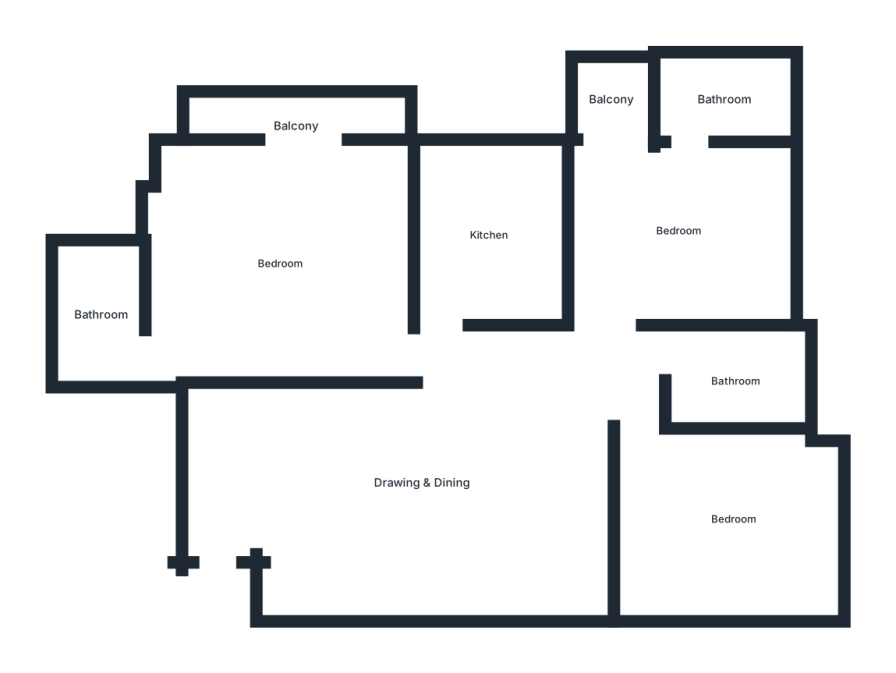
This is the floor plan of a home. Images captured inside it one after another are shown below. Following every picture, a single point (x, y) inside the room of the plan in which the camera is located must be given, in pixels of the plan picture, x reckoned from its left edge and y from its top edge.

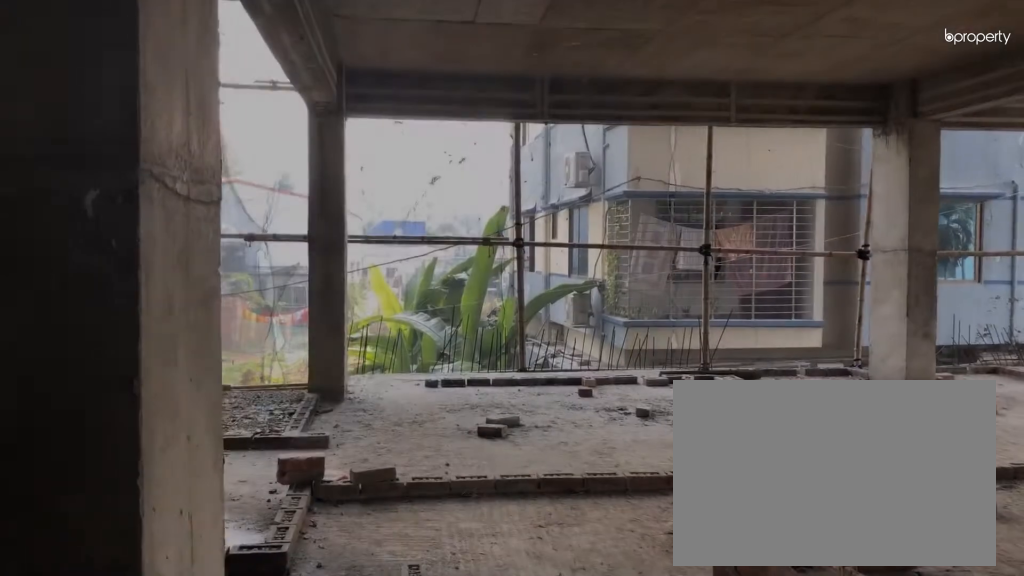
(221, 567)
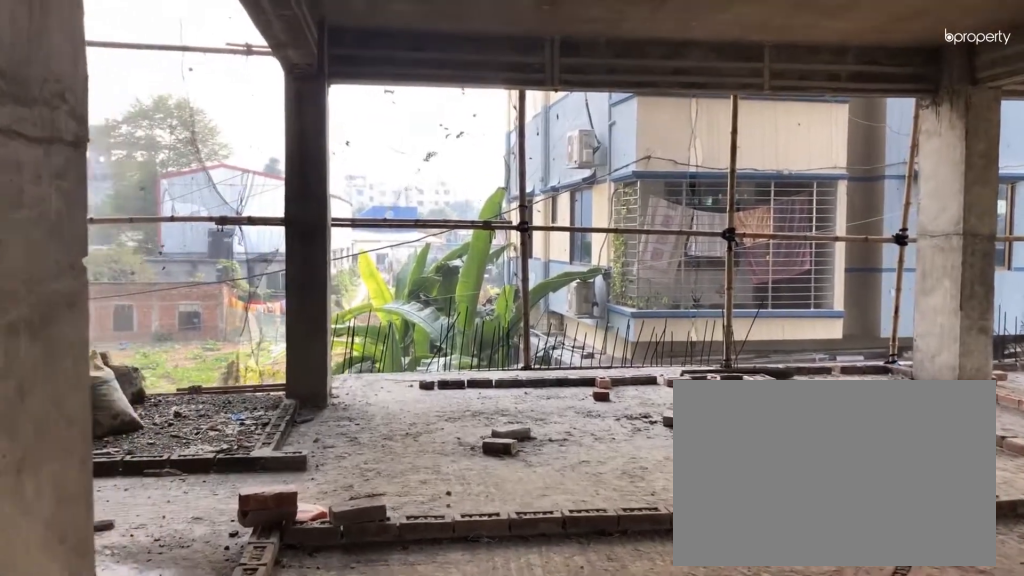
(221, 567)
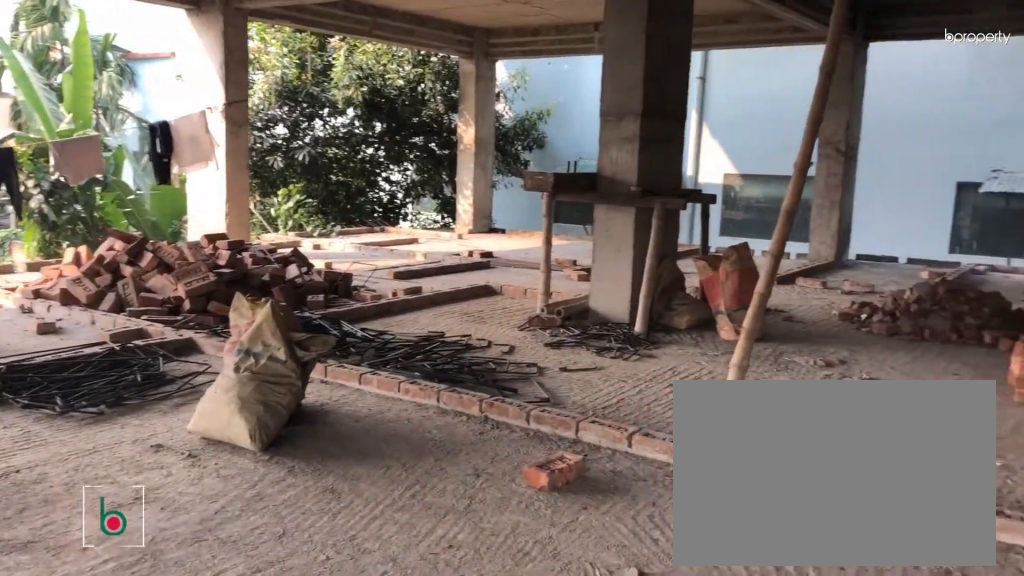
(421, 487)
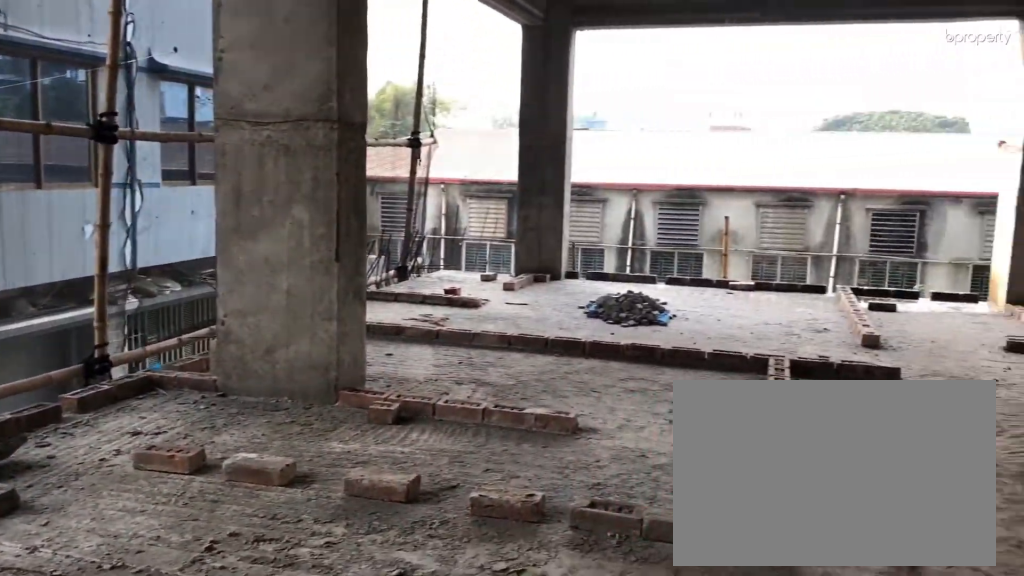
(278, 263)
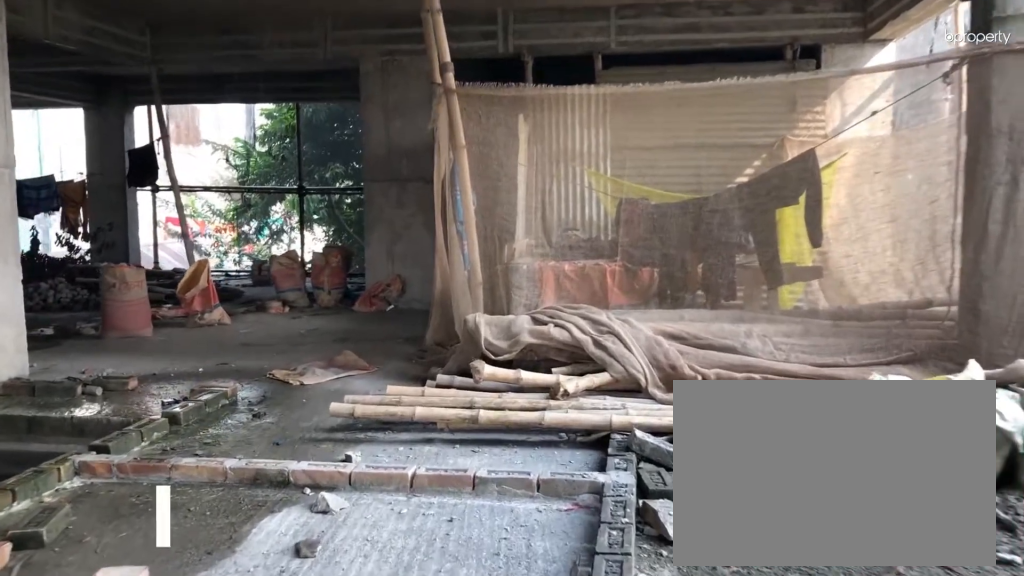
(99, 312)
